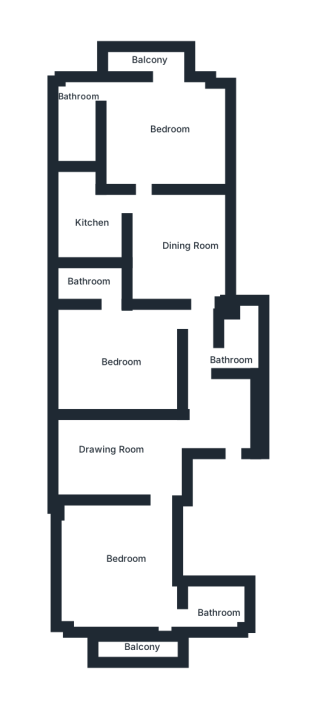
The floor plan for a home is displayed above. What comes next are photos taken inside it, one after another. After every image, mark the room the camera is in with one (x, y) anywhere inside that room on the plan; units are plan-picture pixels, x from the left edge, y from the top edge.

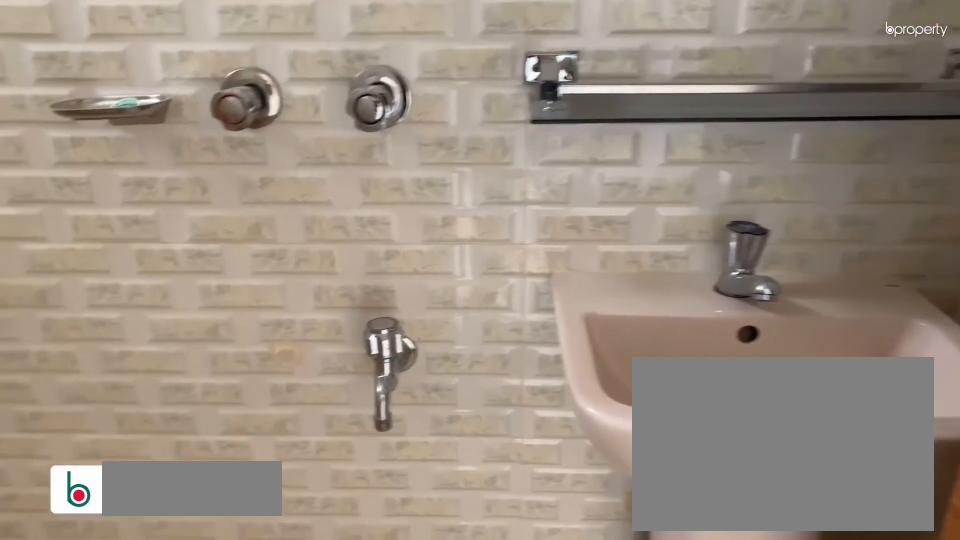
(98, 280)
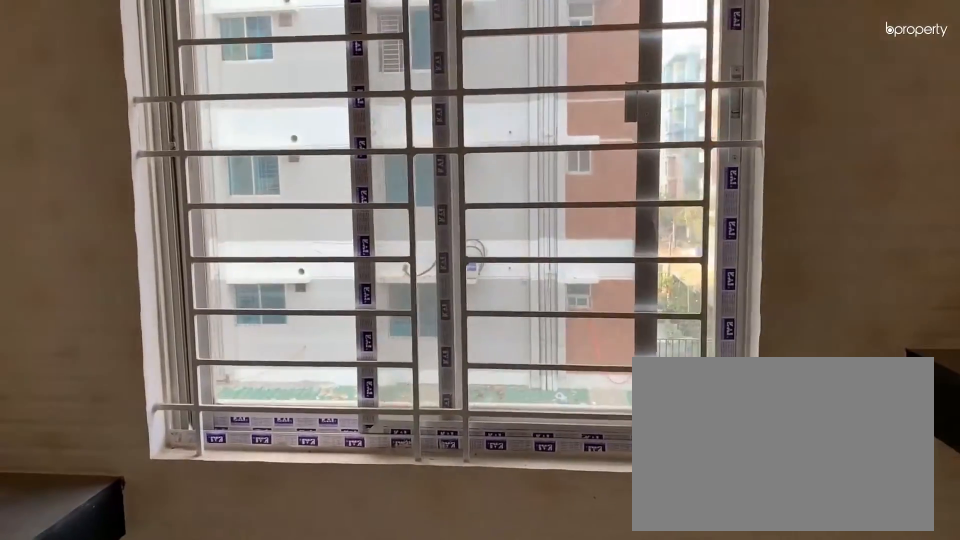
(96, 211)
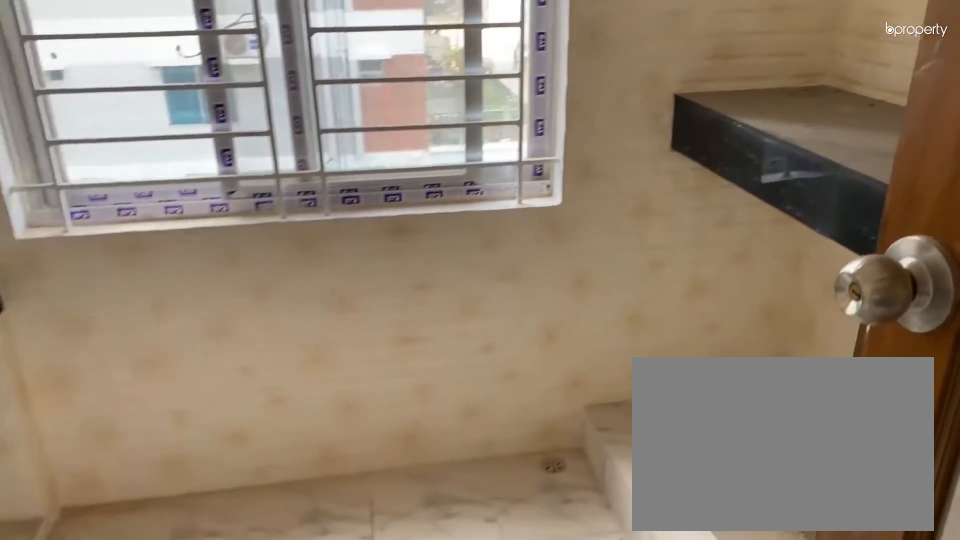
(96, 211)
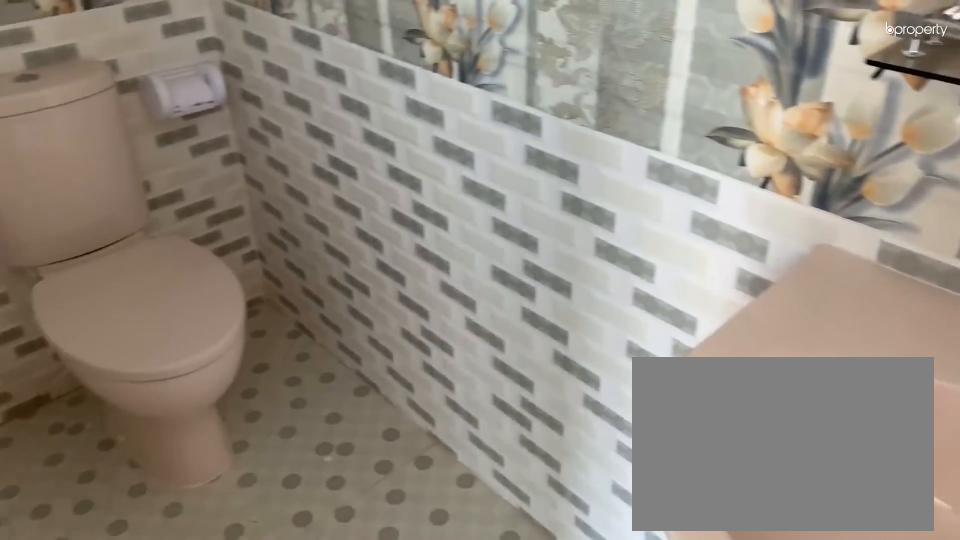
(72, 126)
